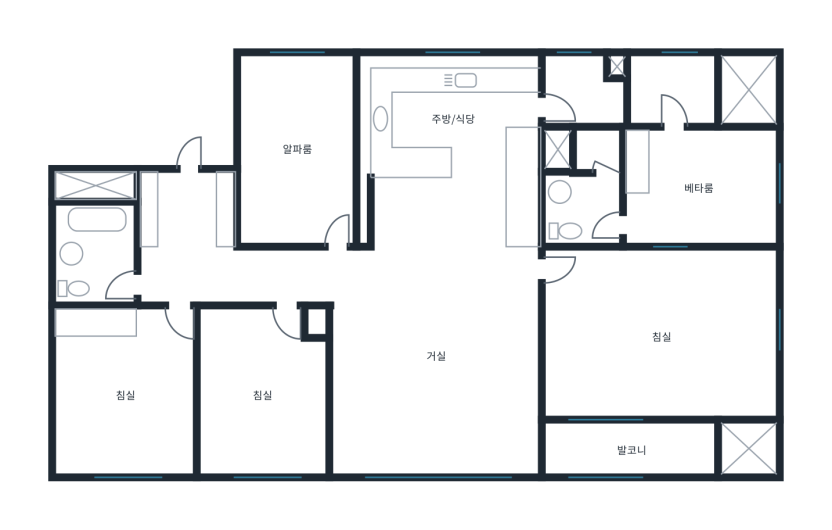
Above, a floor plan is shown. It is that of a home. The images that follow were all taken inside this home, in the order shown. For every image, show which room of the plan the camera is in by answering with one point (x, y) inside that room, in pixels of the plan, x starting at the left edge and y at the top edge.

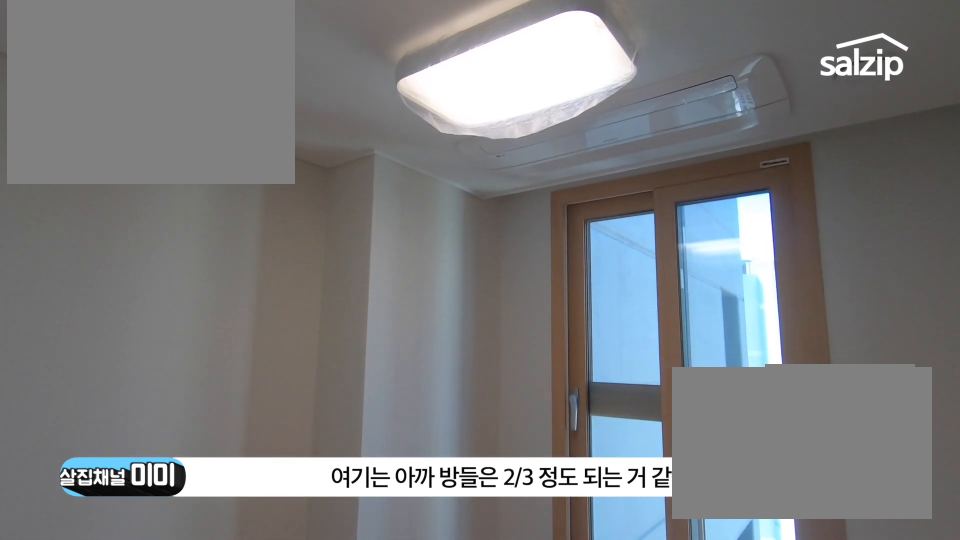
(298, 151)
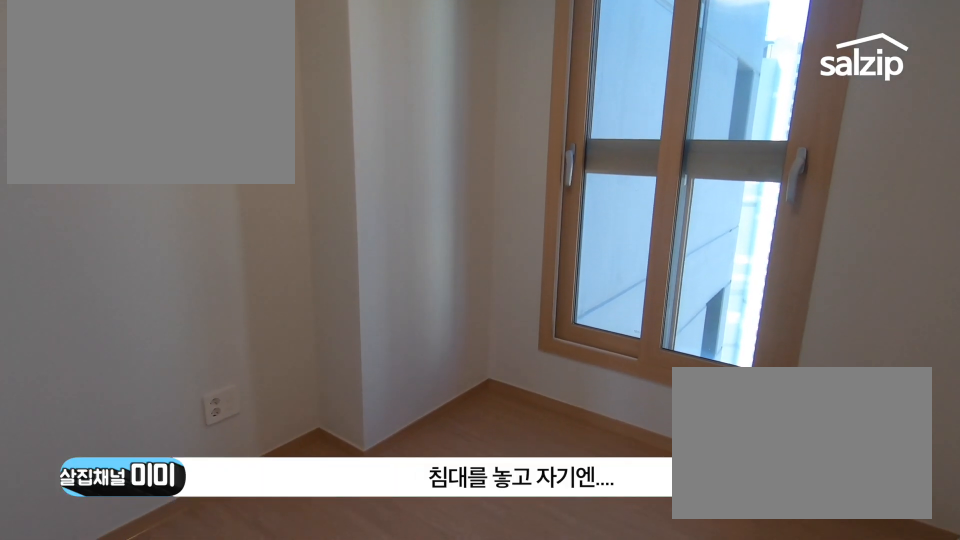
(298, 151)
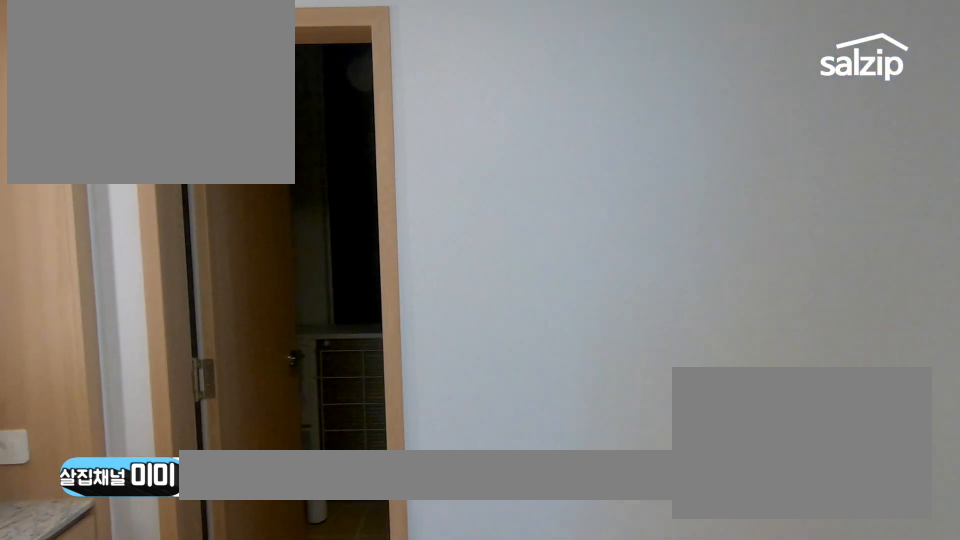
(693, 188)
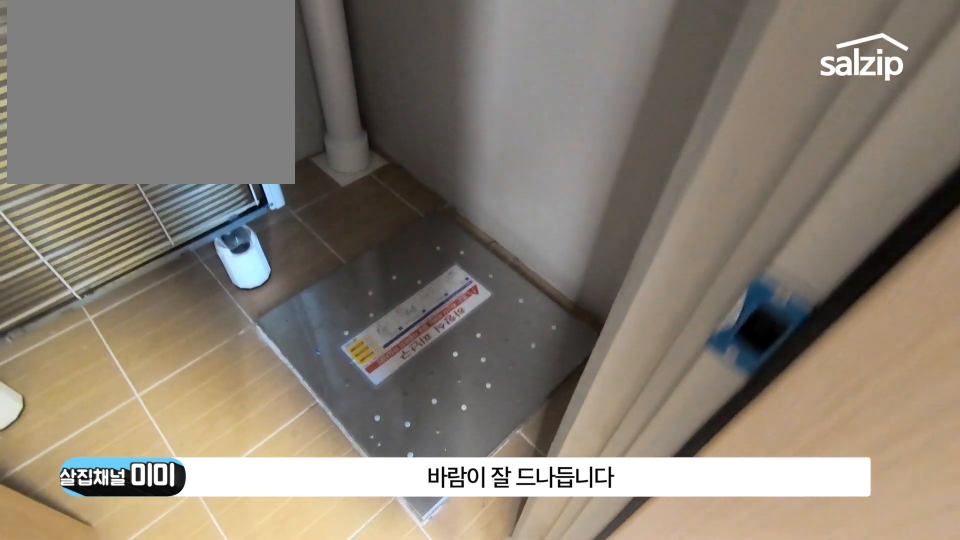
(698, 93)
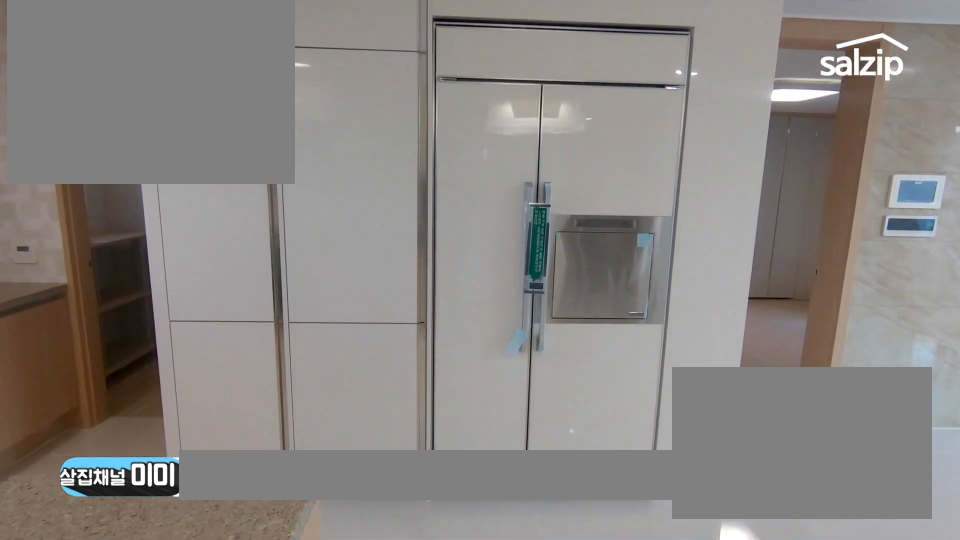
(448, 123)
